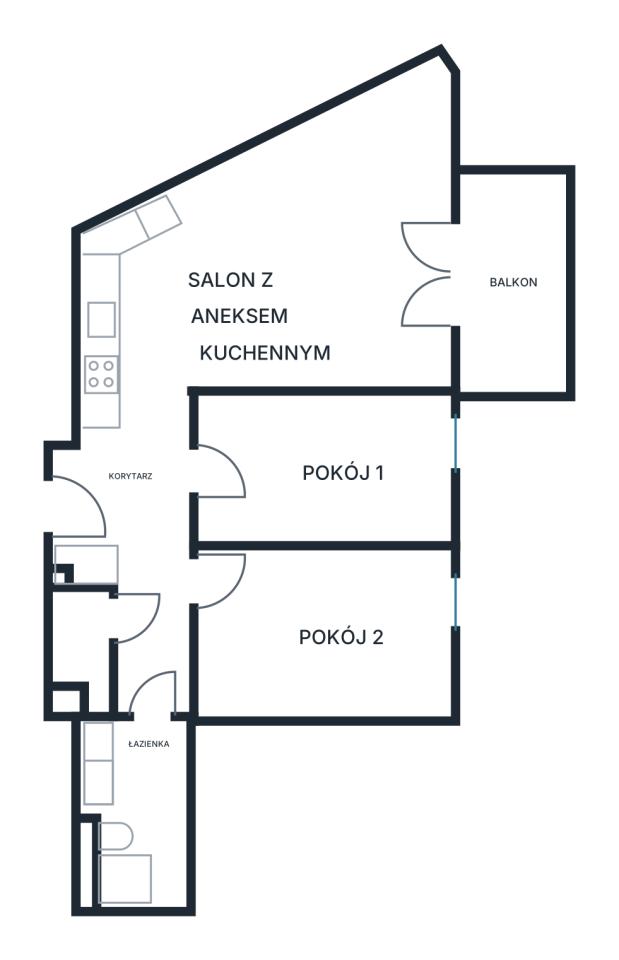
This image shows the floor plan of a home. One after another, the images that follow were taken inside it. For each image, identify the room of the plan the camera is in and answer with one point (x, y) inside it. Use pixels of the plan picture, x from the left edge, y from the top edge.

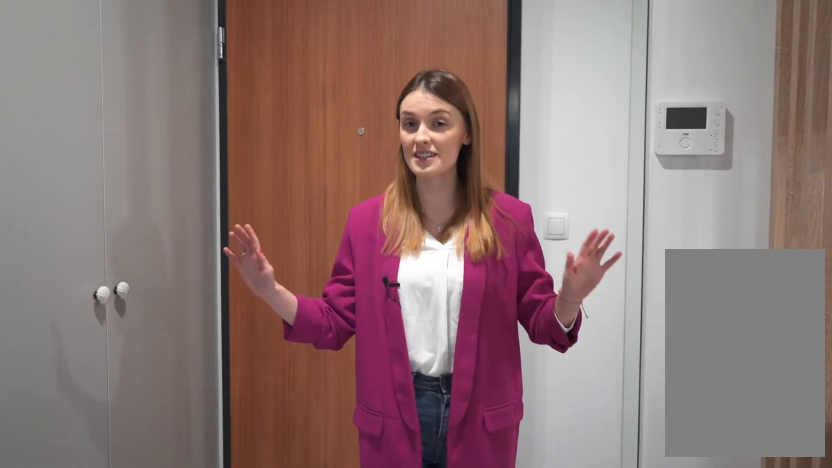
(143, 544)
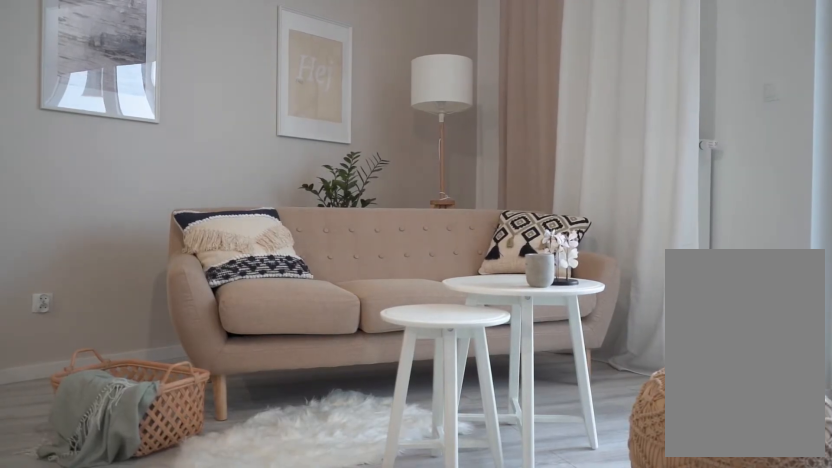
(279, 249)
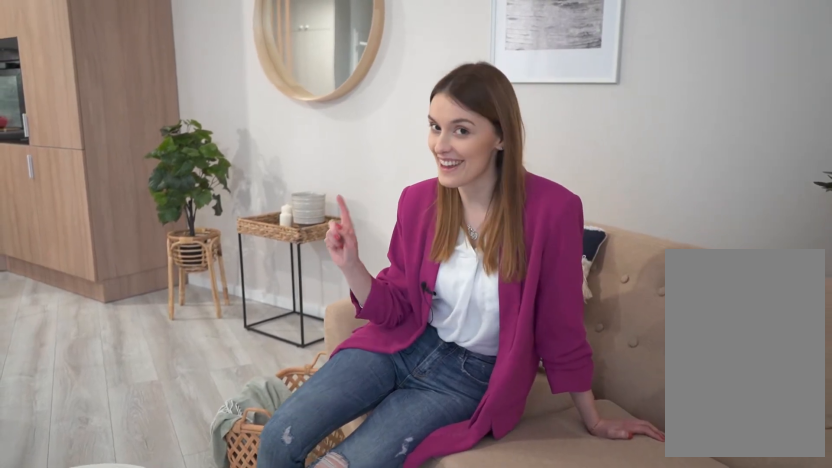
(279, 249)
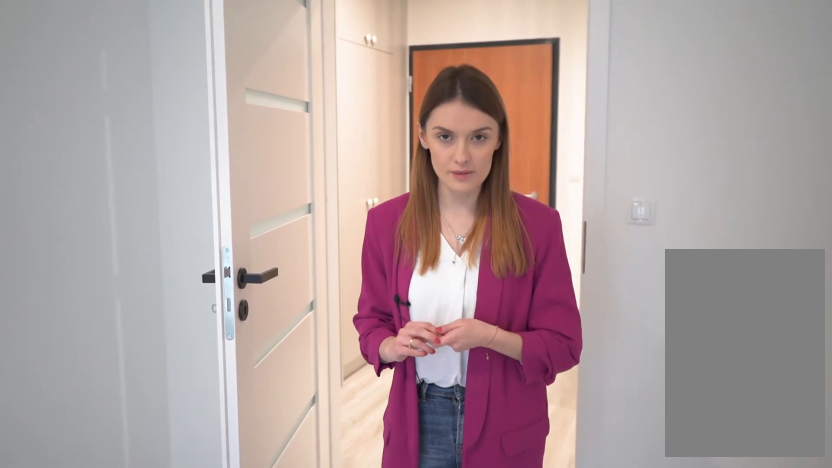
(329, 467)
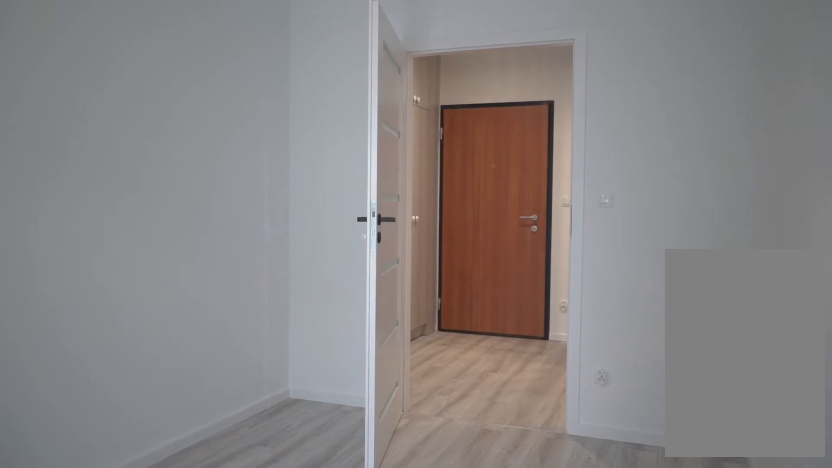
(328, 467)
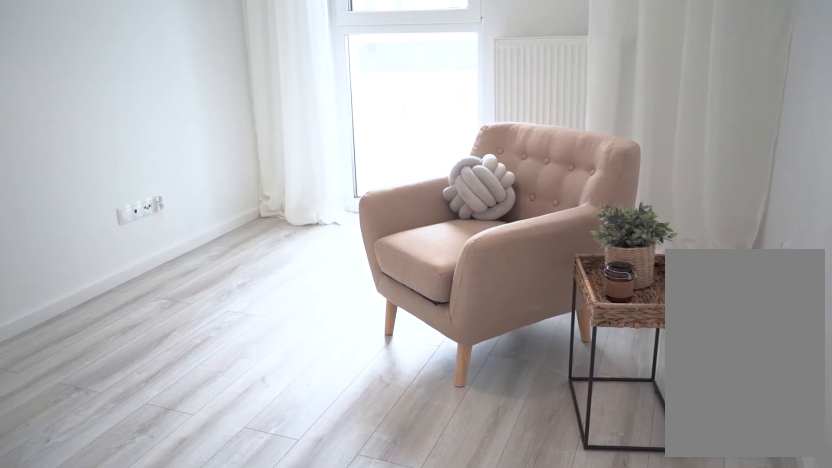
(327, 633)
